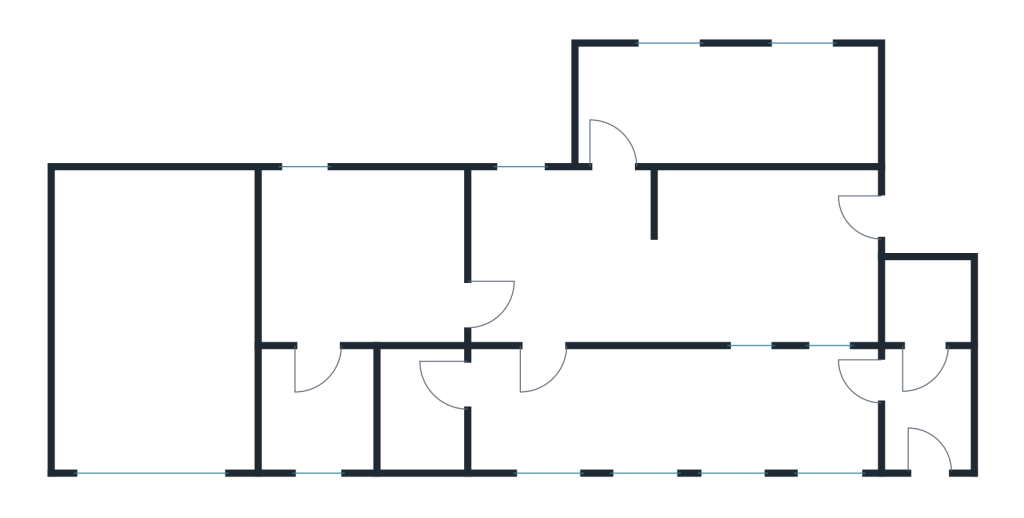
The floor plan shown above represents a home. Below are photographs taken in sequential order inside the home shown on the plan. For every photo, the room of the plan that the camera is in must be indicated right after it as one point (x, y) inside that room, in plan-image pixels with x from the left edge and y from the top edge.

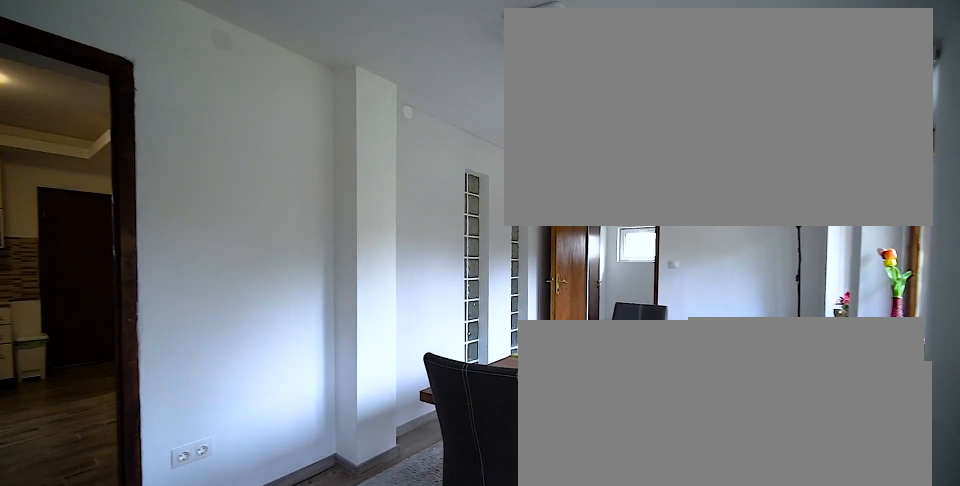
(666, 414)
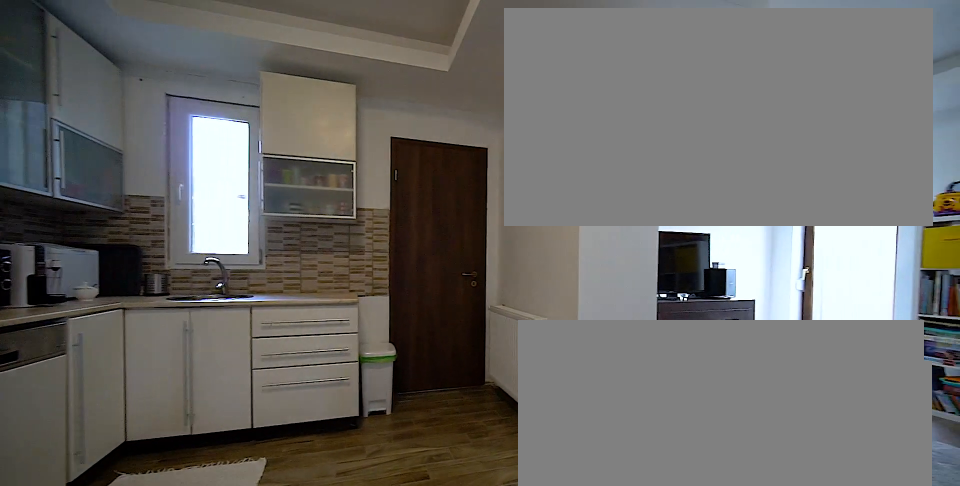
(666, 284)
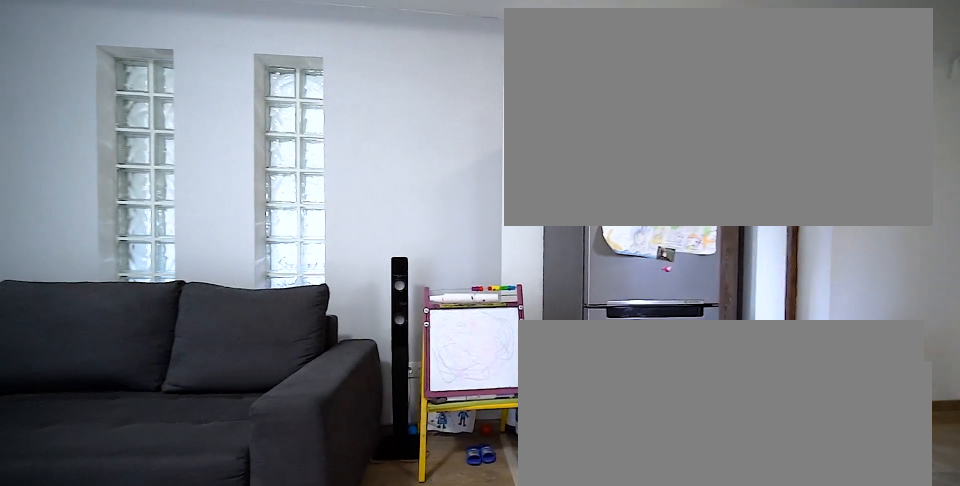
(666, 284)
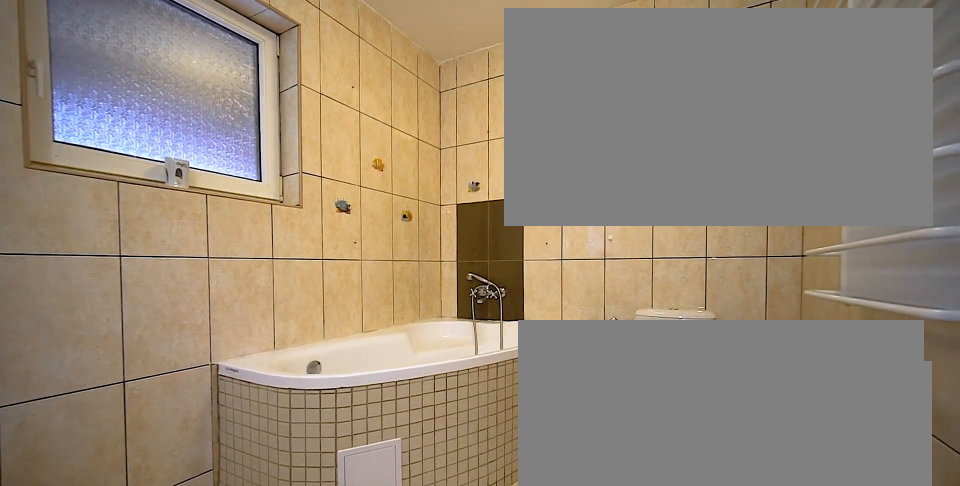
(730, 106)
